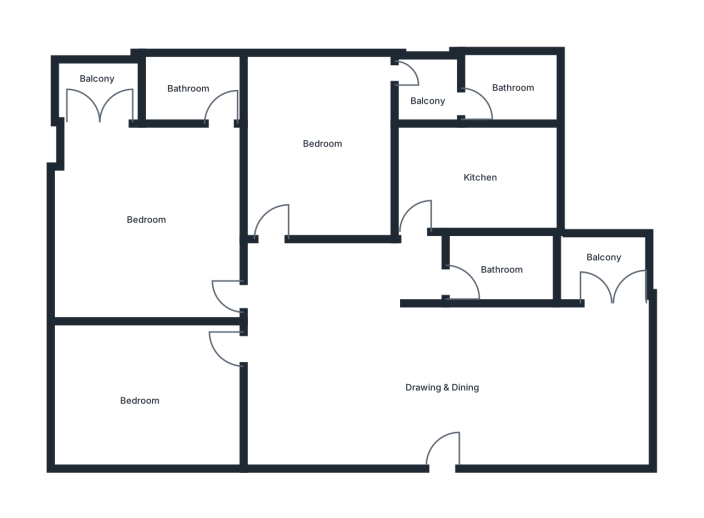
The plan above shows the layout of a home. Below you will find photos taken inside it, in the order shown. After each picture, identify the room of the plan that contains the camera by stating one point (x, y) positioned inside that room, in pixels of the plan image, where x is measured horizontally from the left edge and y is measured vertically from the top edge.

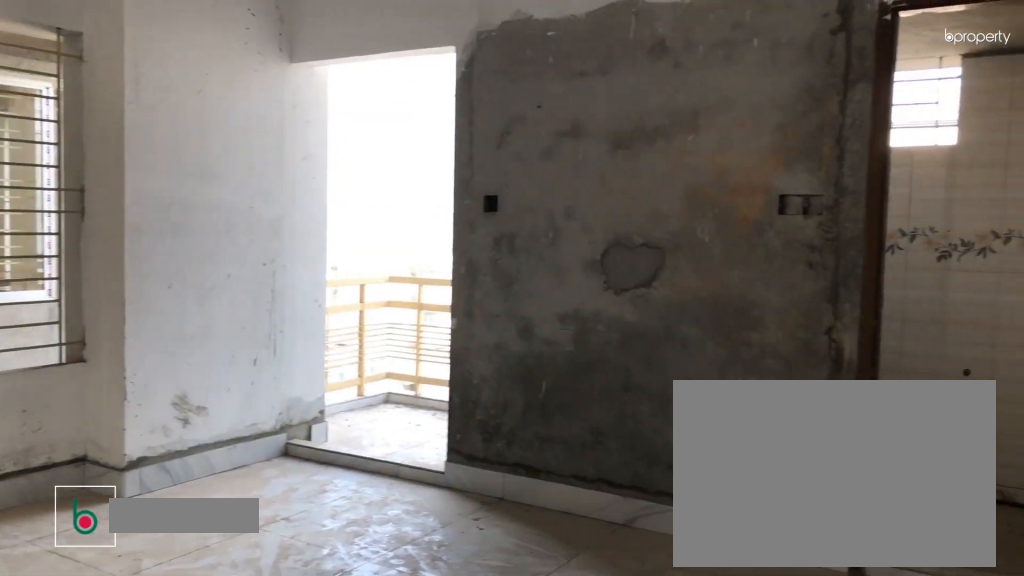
(149, 223)
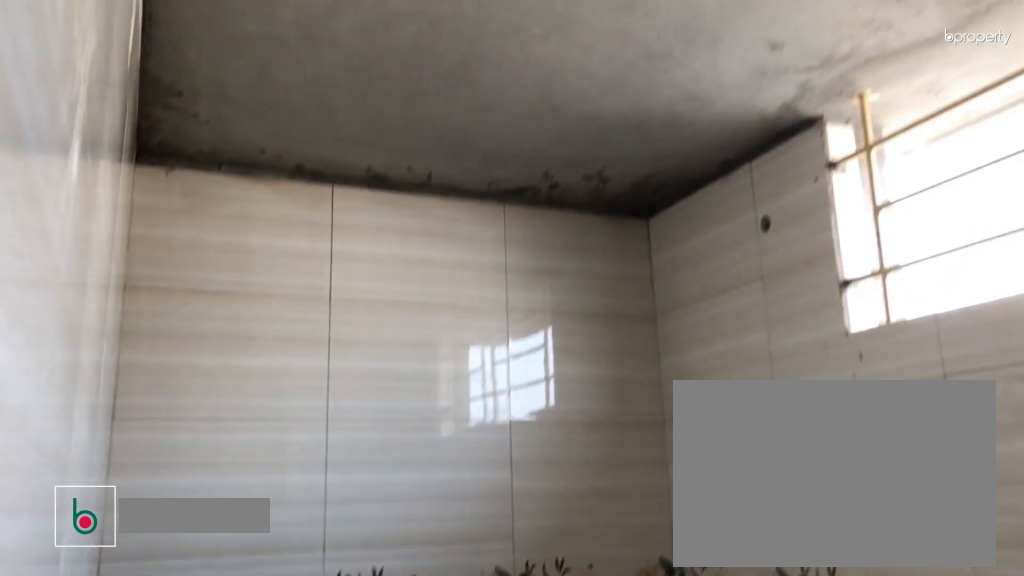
(190, 93)
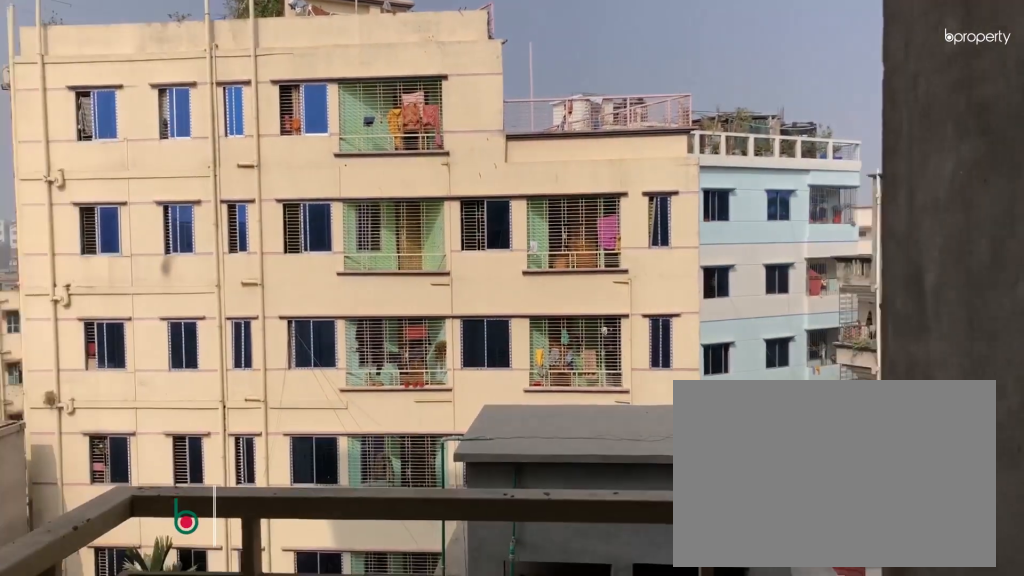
(98, 101)
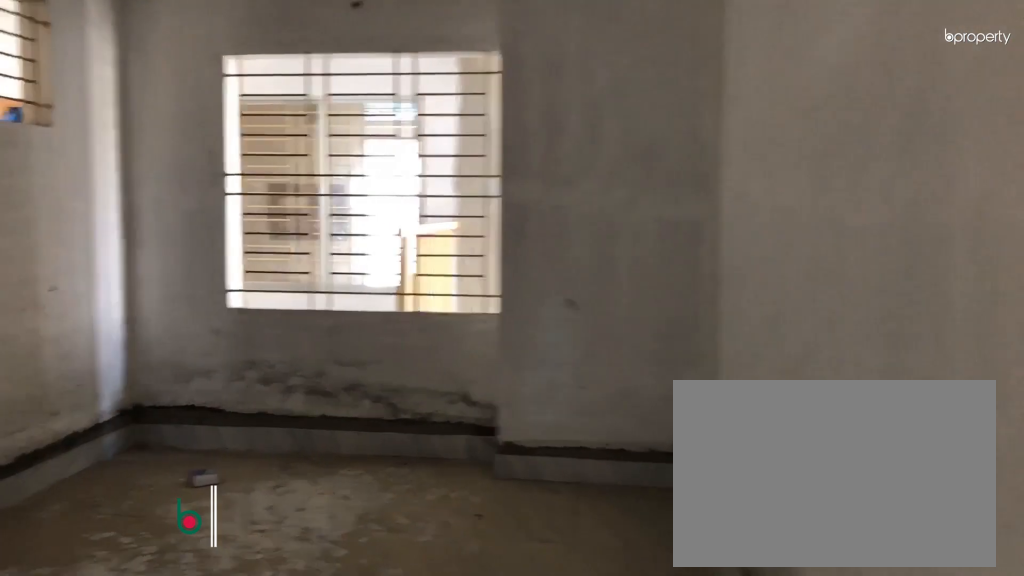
(138, 394)
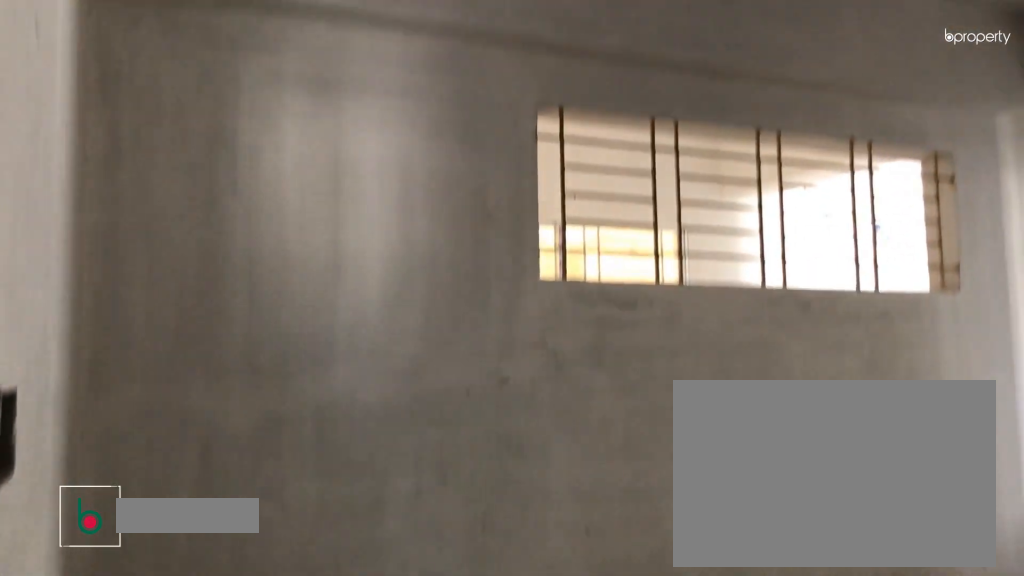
(138, 394)
